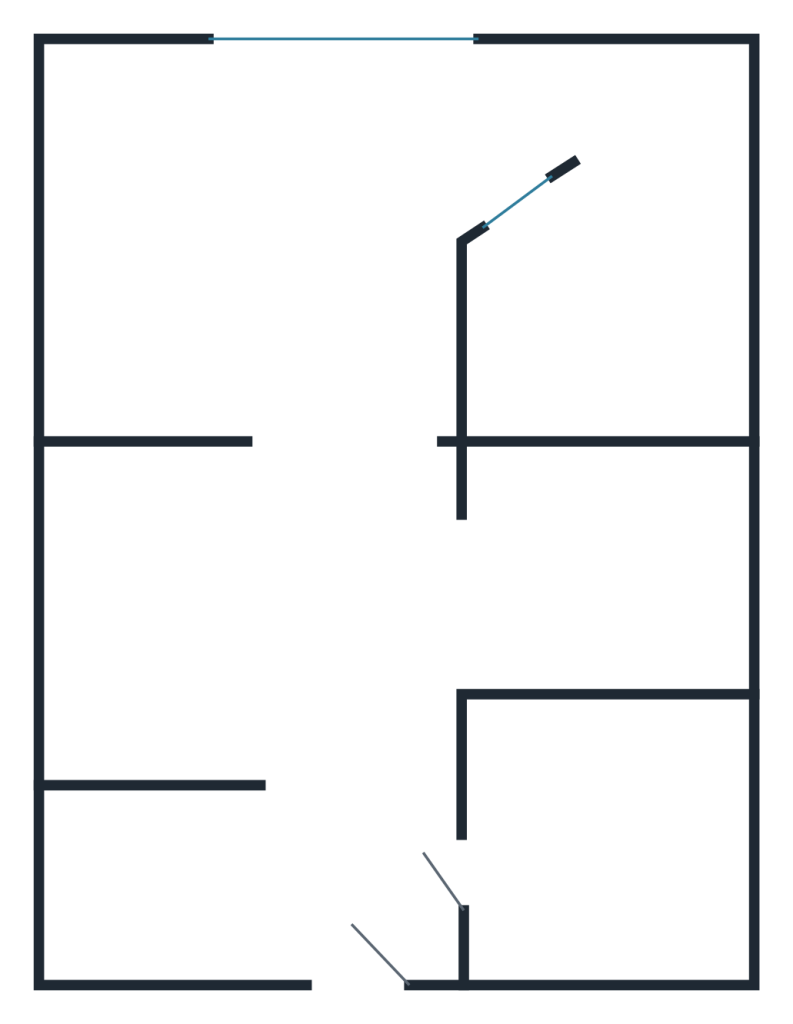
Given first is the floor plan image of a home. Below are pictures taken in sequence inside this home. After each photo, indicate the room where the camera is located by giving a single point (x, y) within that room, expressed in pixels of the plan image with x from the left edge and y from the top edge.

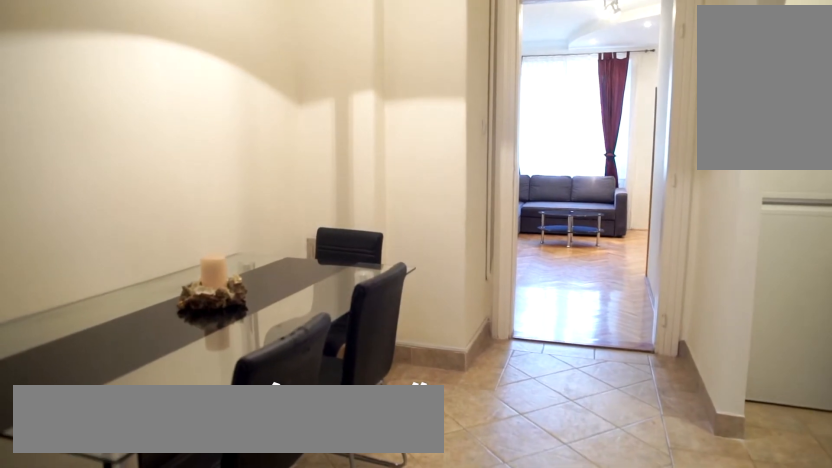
(280, 639)
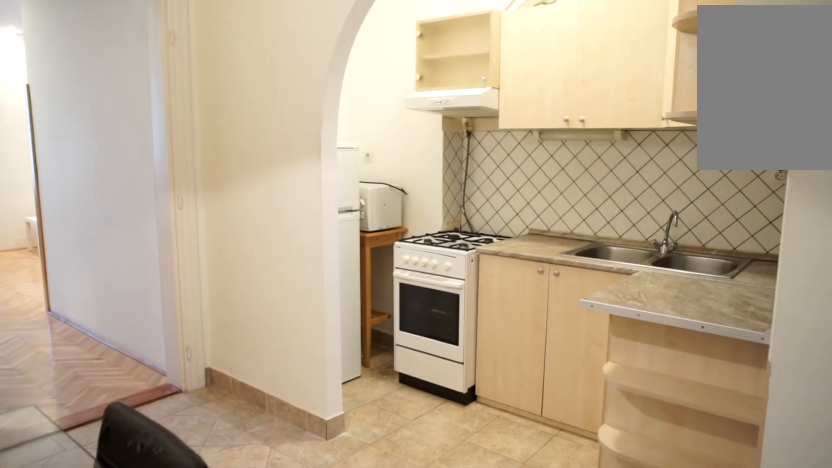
(281, 639)
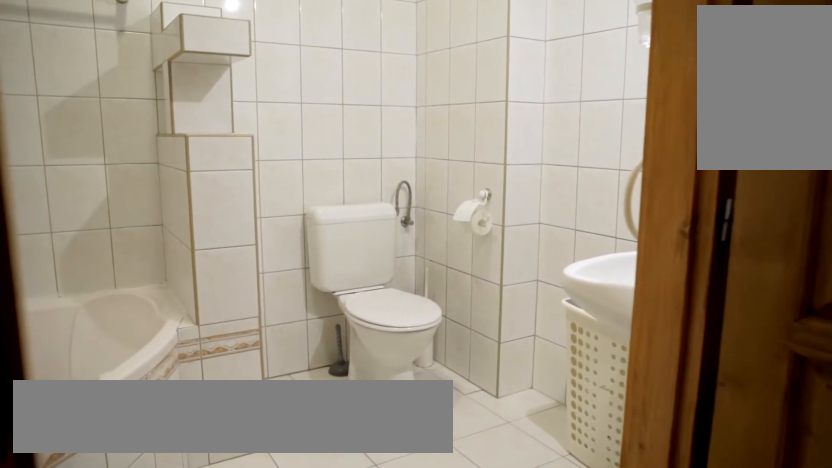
(577, 838)
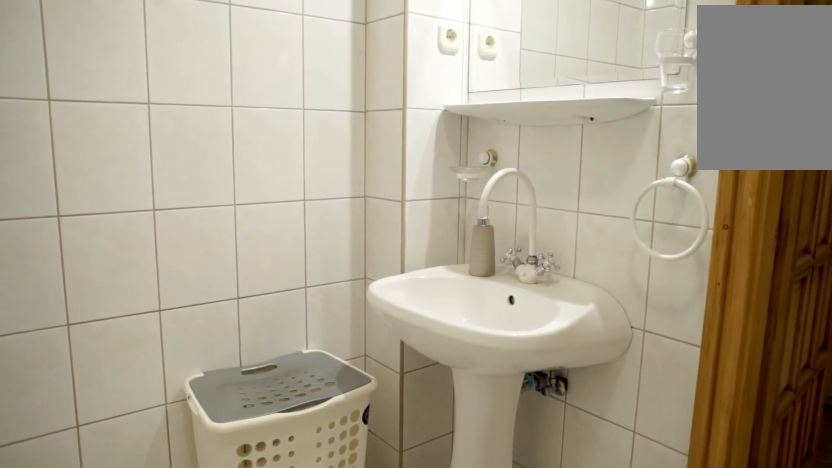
(577, 838)
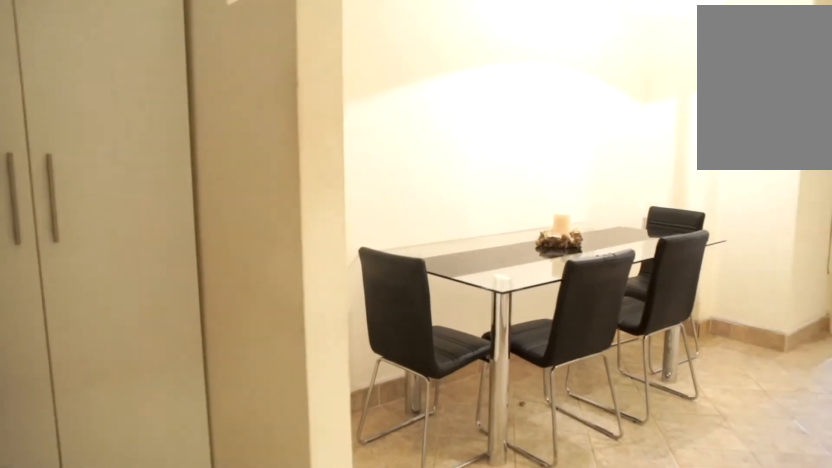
(279, 640)
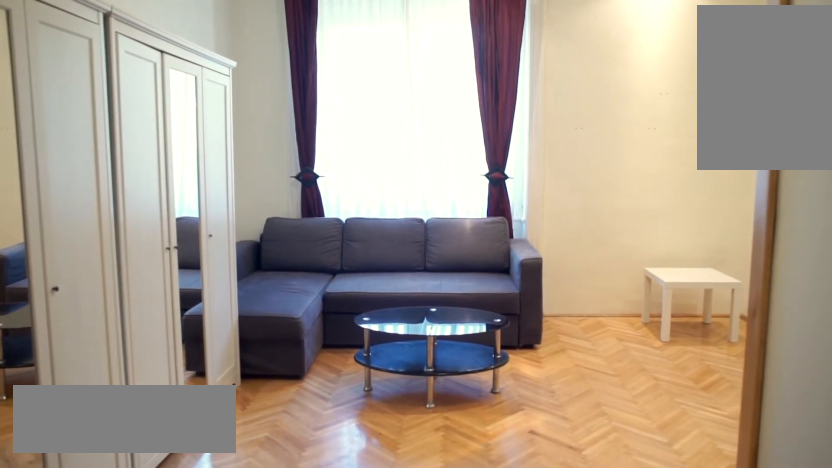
(309, 262)
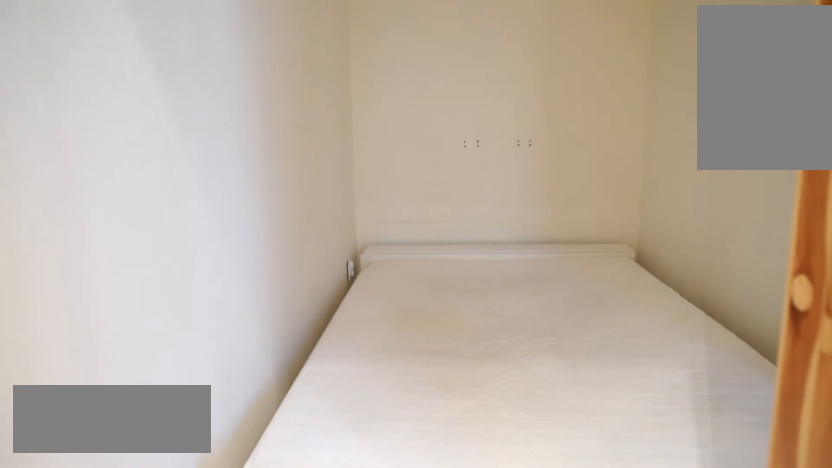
(629, 305)
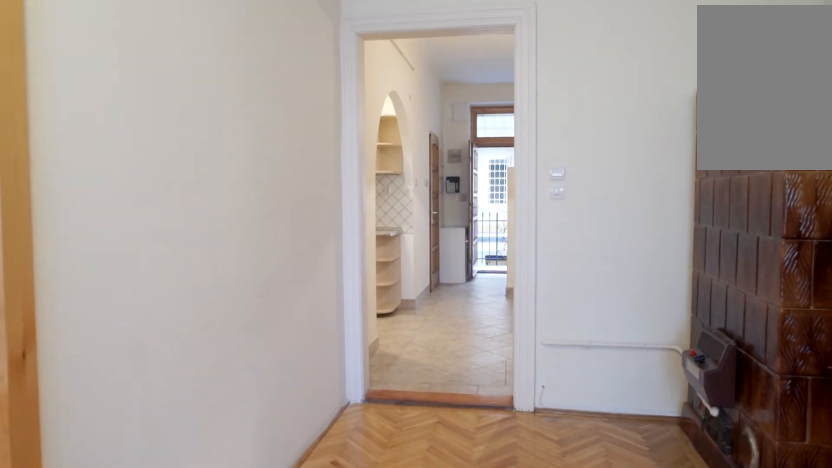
(364, 257)
